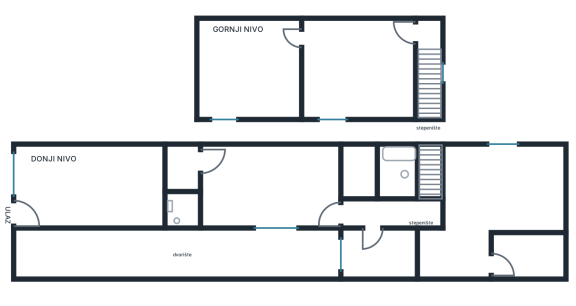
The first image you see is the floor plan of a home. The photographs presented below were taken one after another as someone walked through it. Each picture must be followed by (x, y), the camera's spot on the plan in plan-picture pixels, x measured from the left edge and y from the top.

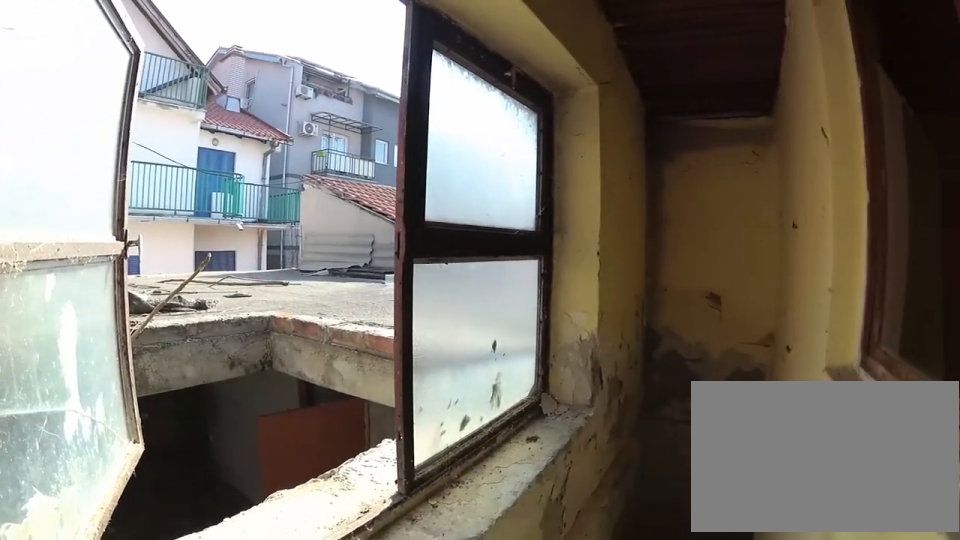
(427, 33)
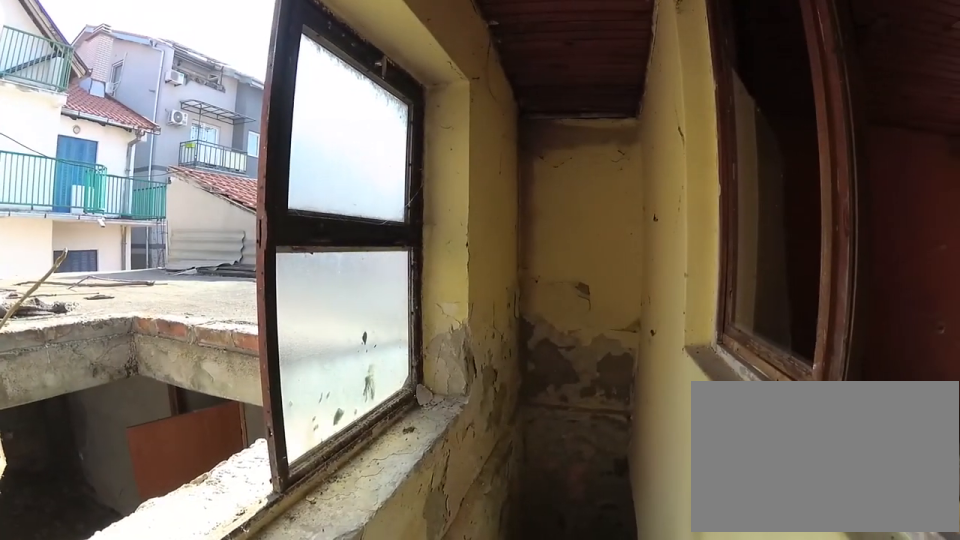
(432, 31)
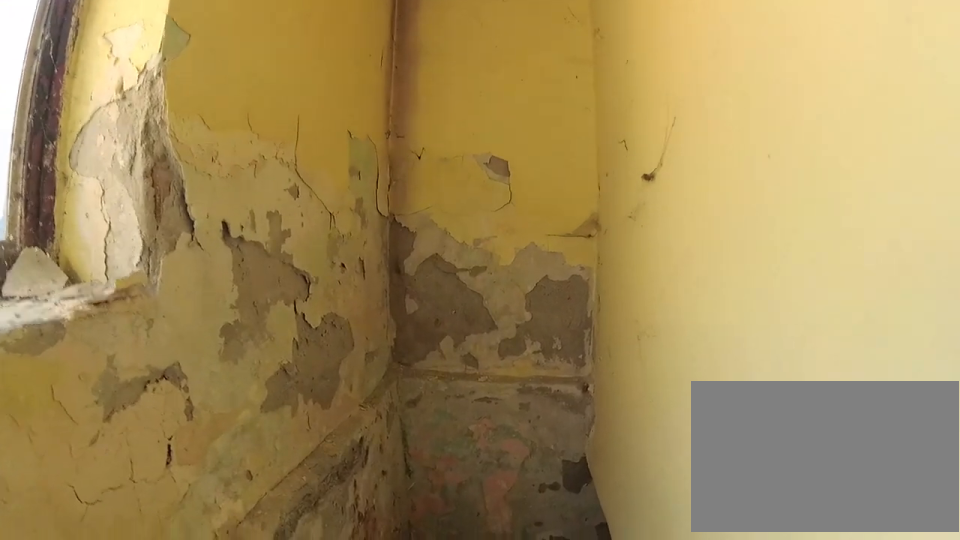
(435, 109)
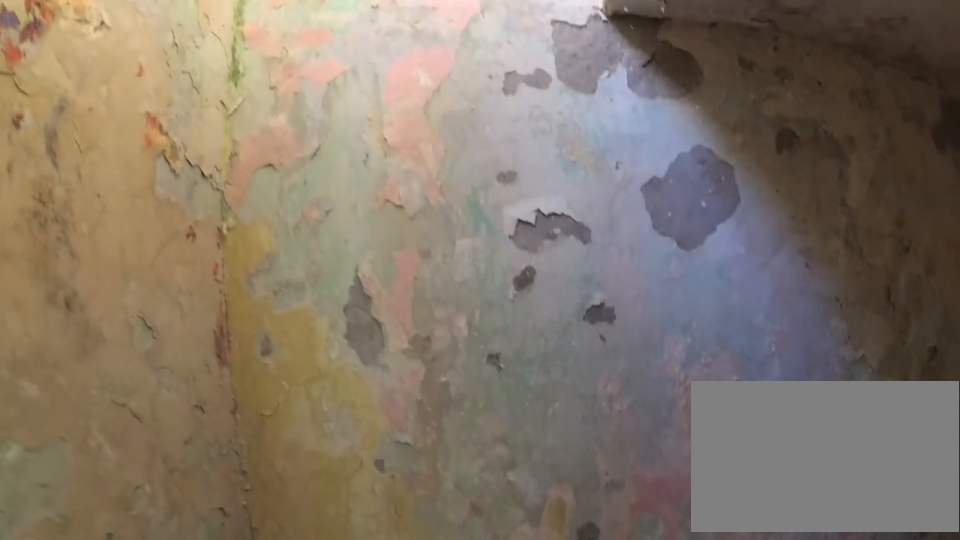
(435, 173)
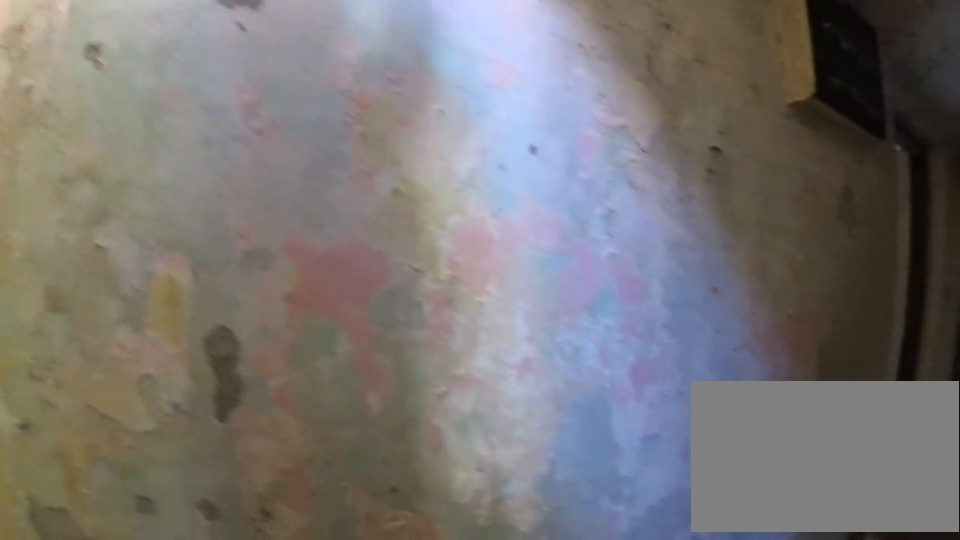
(438, 191)
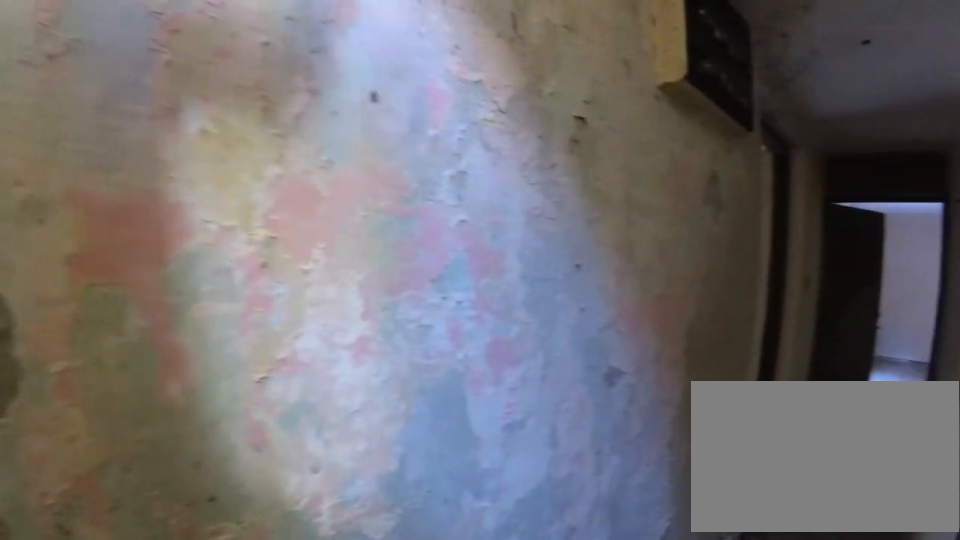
(442, 193)
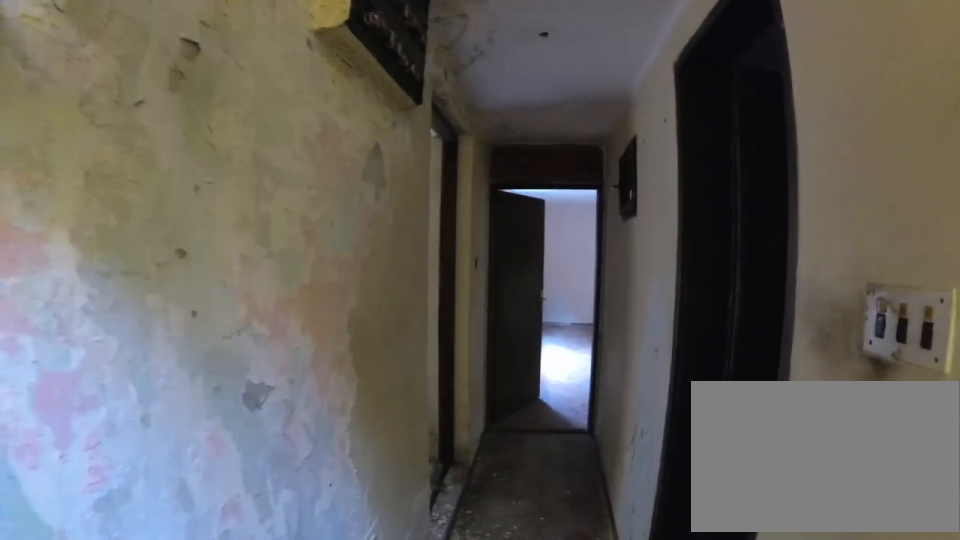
(448, 206)
